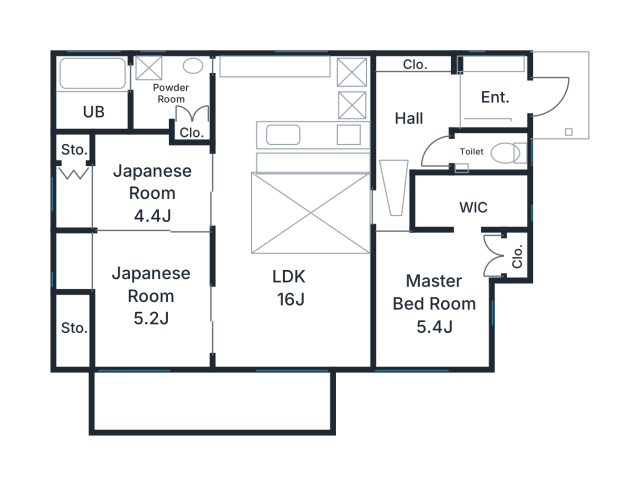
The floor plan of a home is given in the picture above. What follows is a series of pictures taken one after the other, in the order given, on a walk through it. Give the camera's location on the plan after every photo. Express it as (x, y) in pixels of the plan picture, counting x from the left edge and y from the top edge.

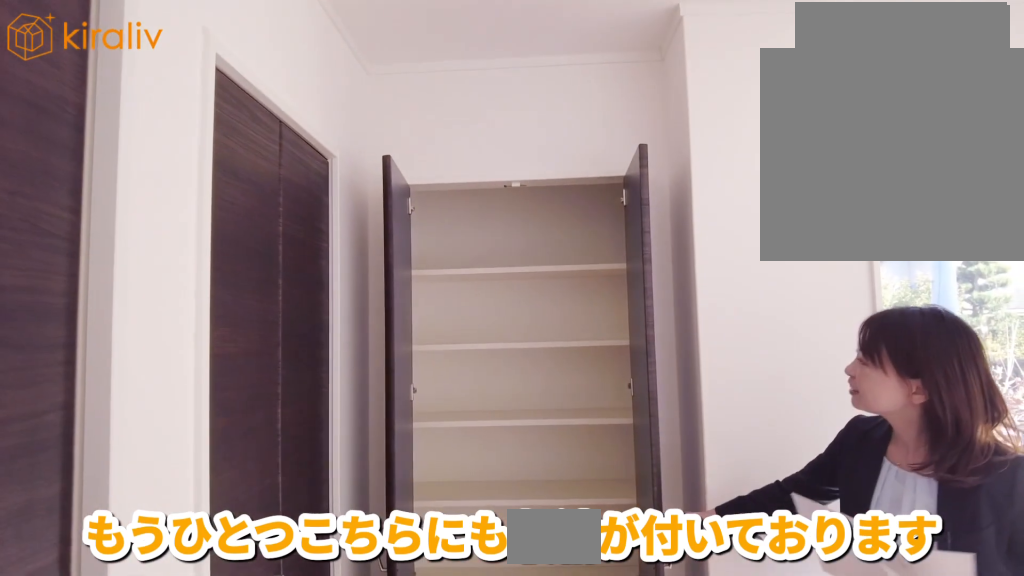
(434, 276)
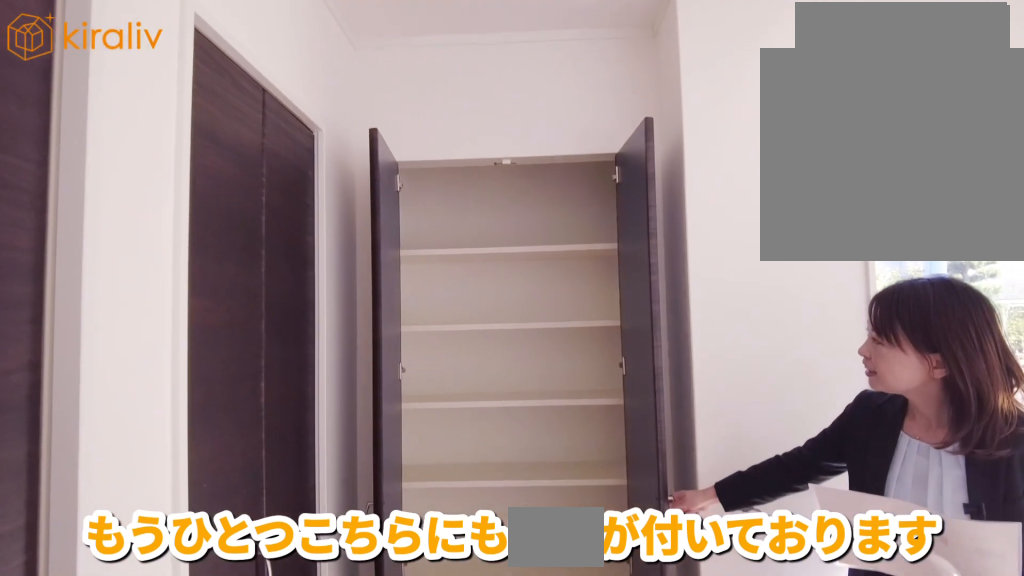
(433, 276)
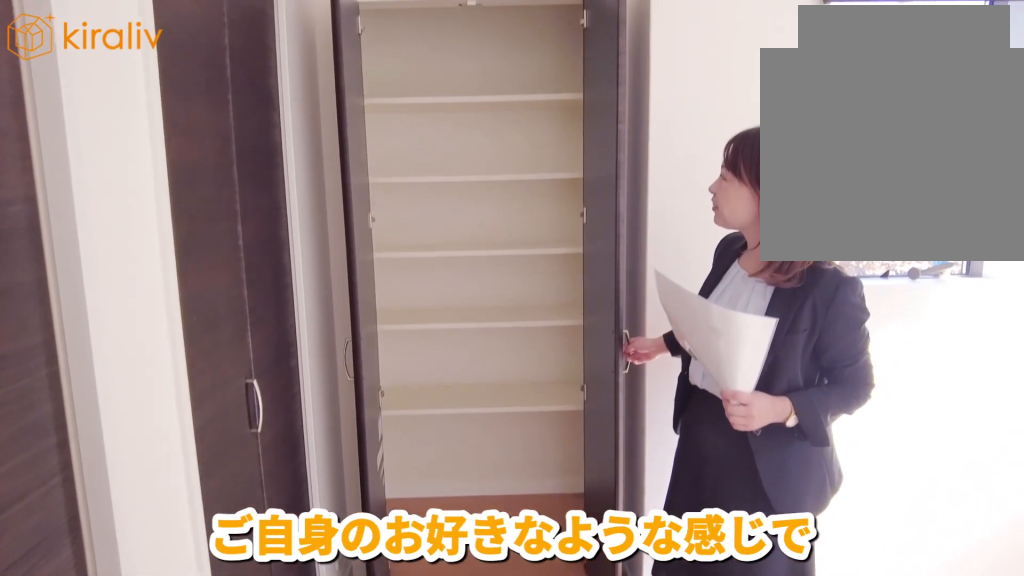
(430, 276)
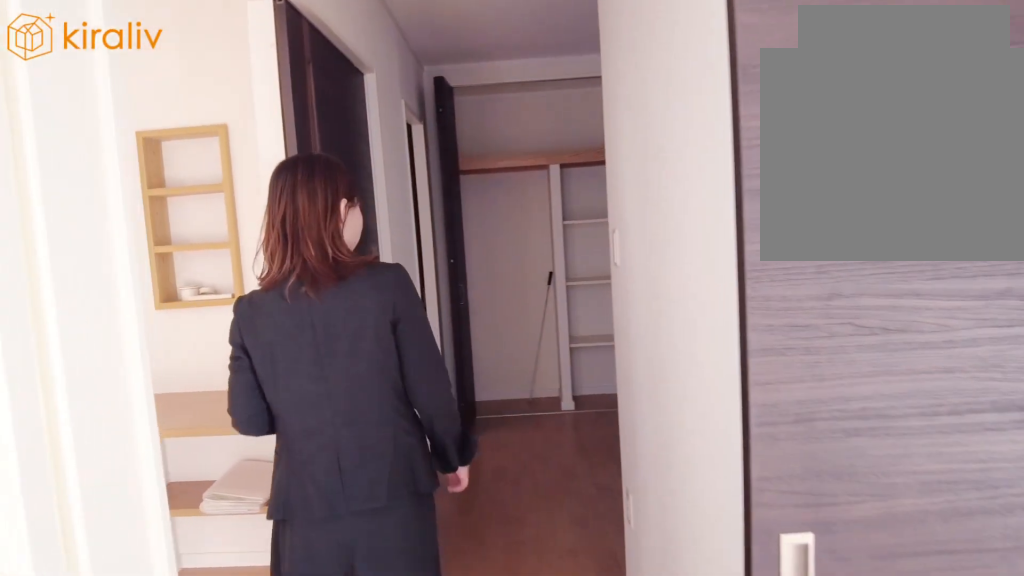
(397, 228)
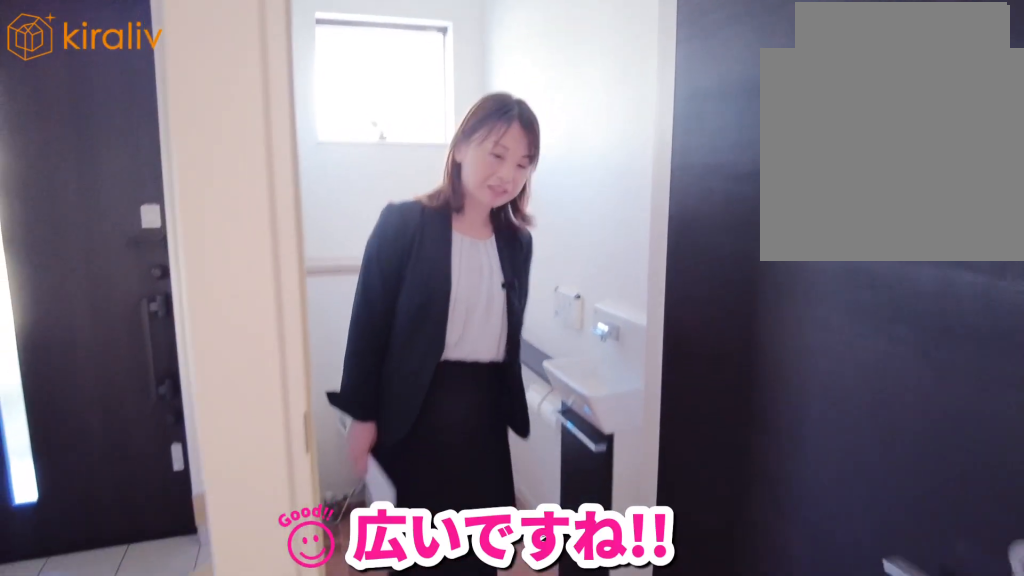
(464, 160)
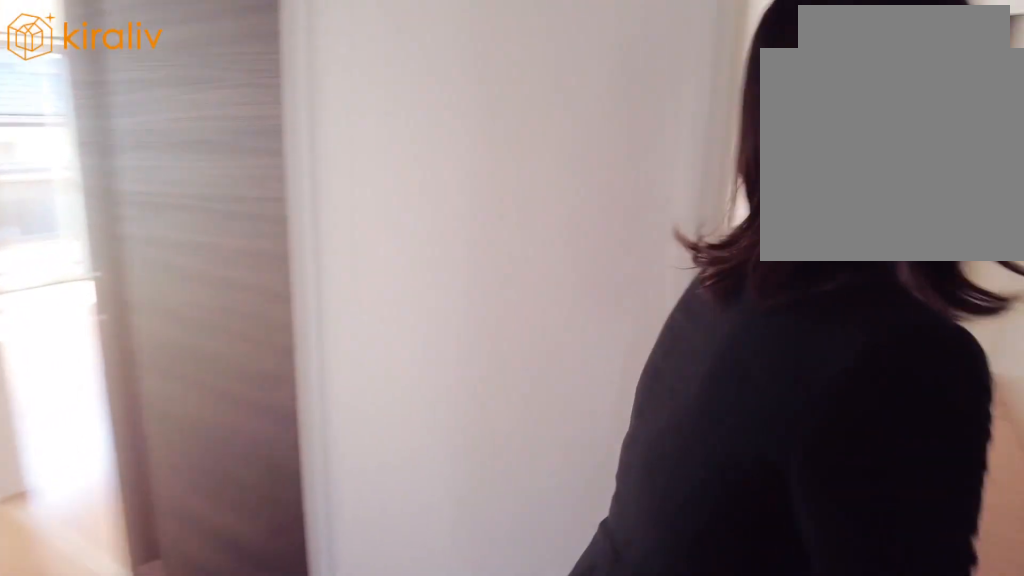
(405, 113)
